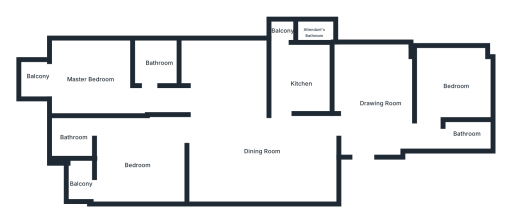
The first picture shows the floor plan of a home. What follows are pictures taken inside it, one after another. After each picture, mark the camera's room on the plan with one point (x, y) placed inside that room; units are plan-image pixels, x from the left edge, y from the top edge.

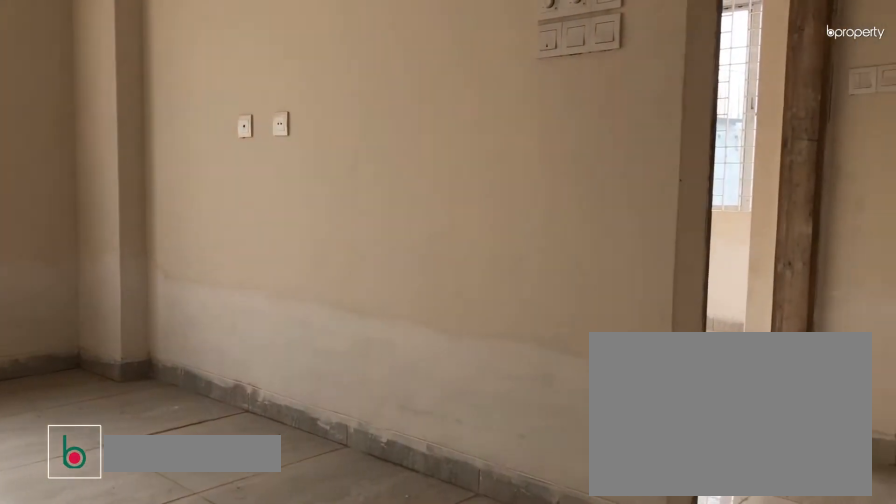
(382, 104)
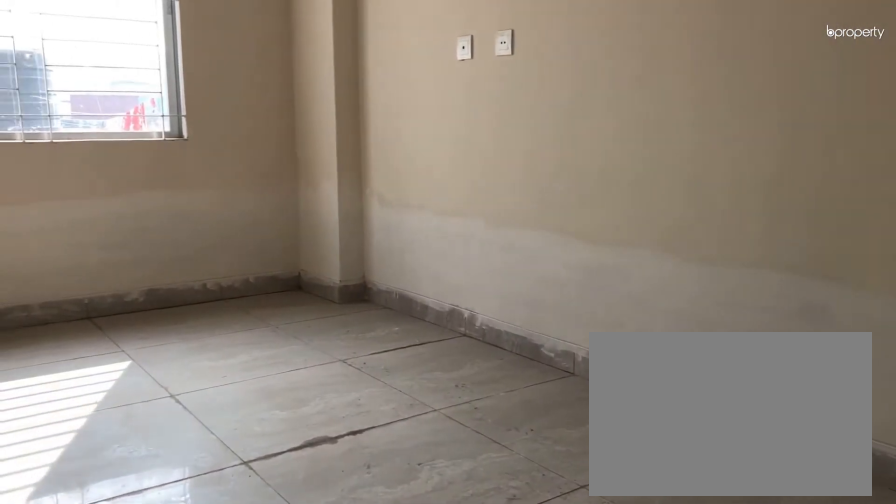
(382, 104)
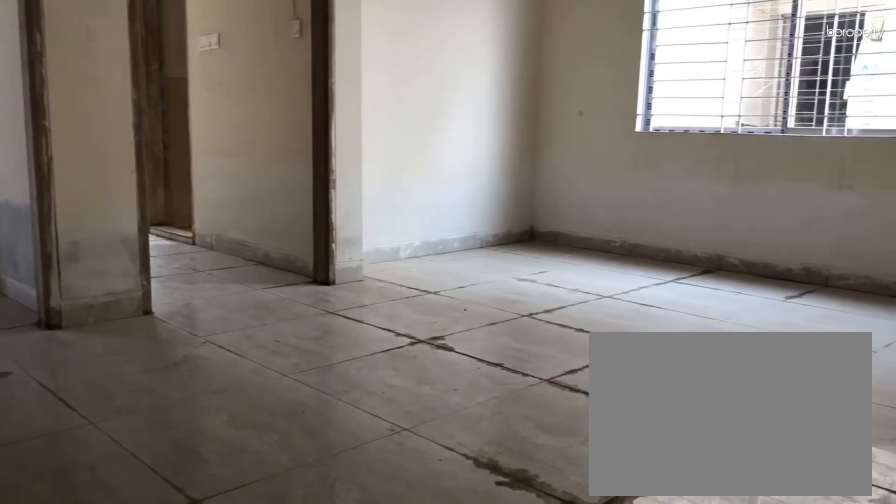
(264, 153)
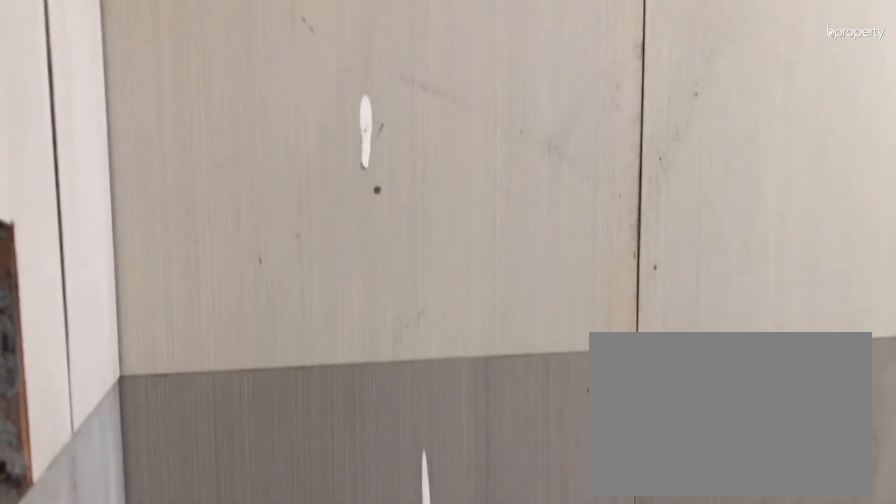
(467, 133)
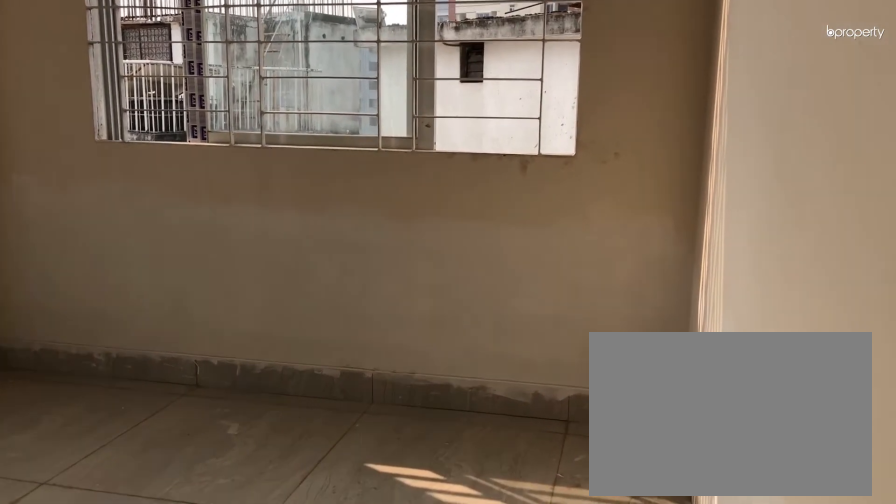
(457, 85)
